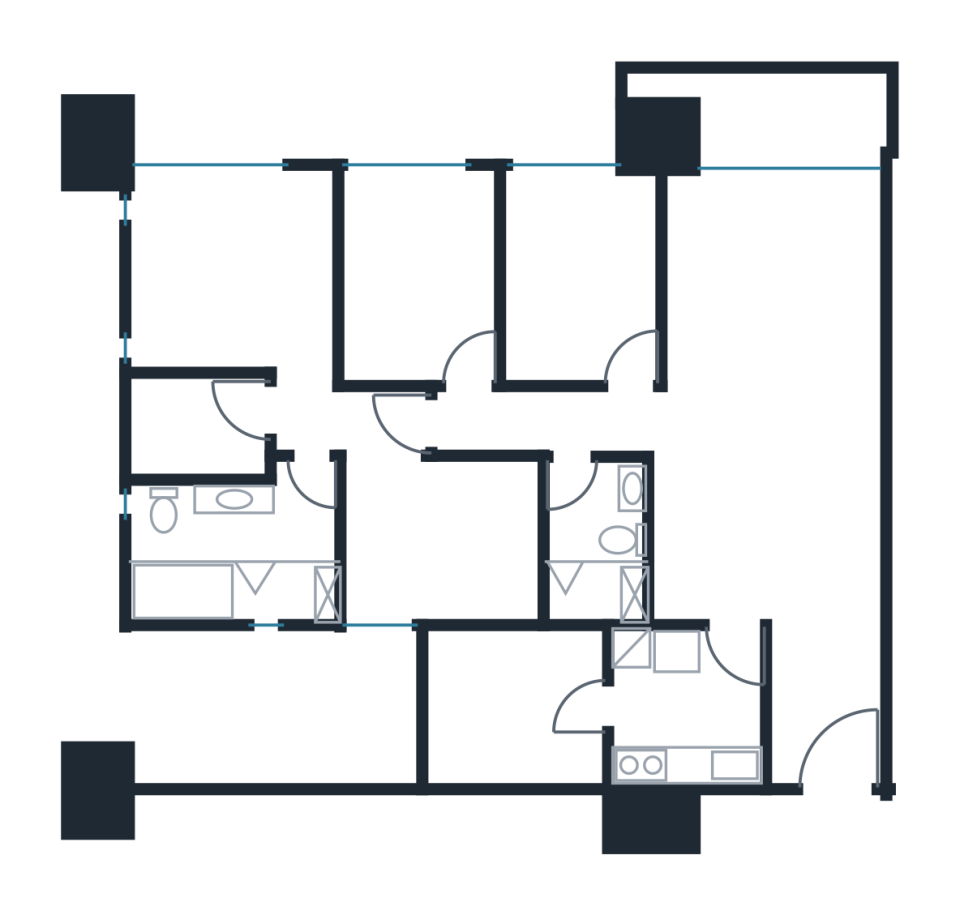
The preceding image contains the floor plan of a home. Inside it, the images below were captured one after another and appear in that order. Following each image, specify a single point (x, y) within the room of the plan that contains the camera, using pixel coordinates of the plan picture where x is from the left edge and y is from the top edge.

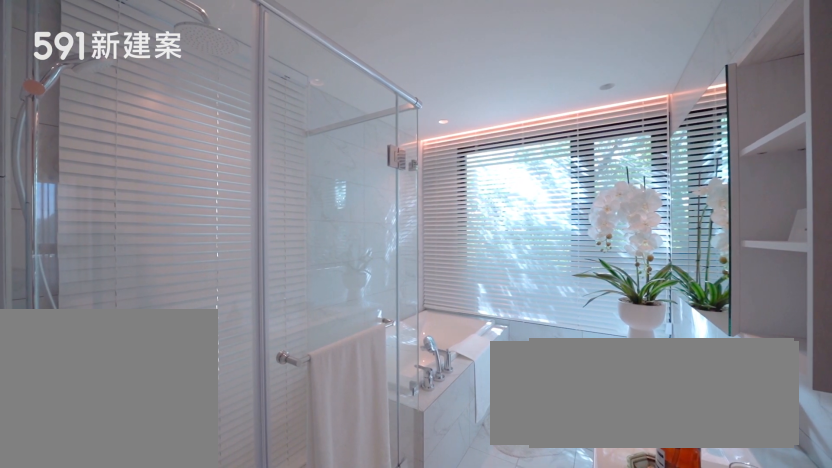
(224, 547)
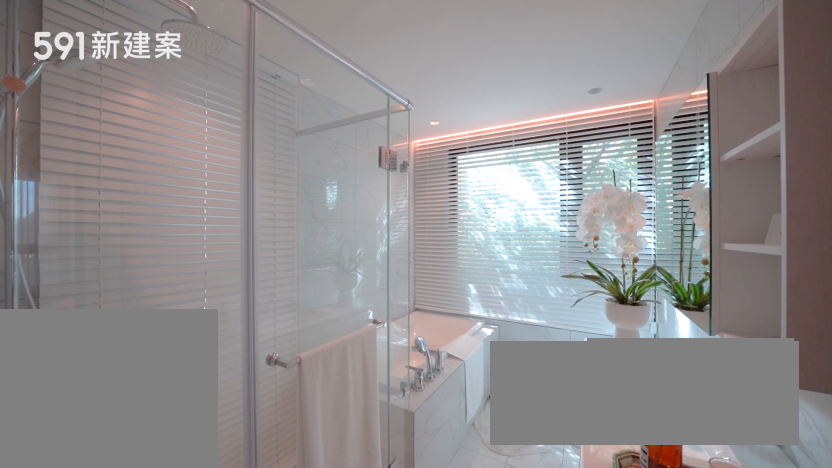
(224, 547)
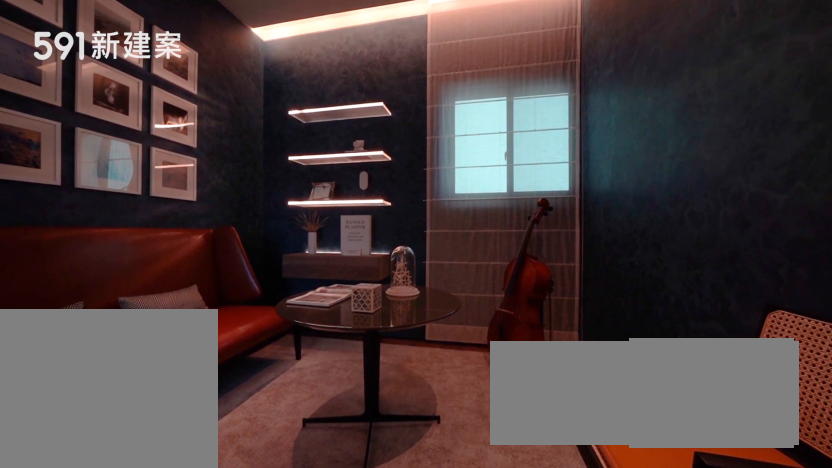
(449, 543)
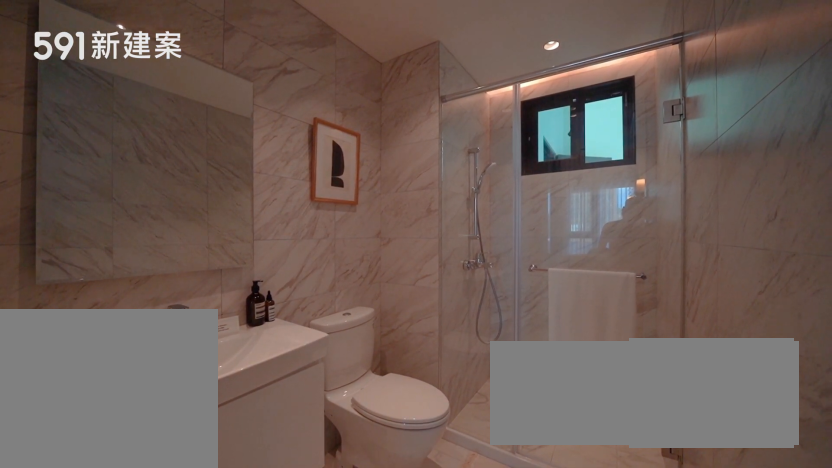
(592, 548)
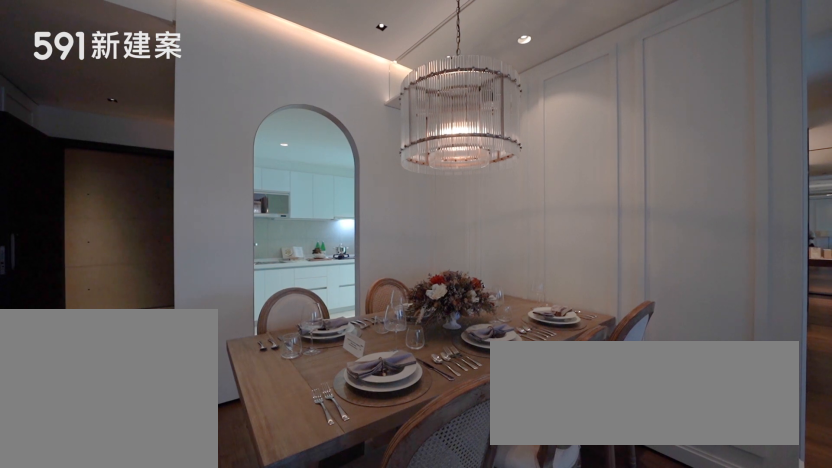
(763, 540)
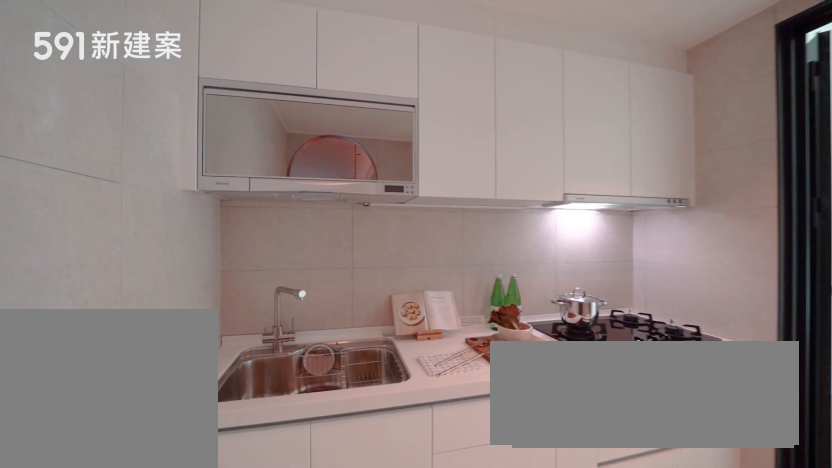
(683, 709)
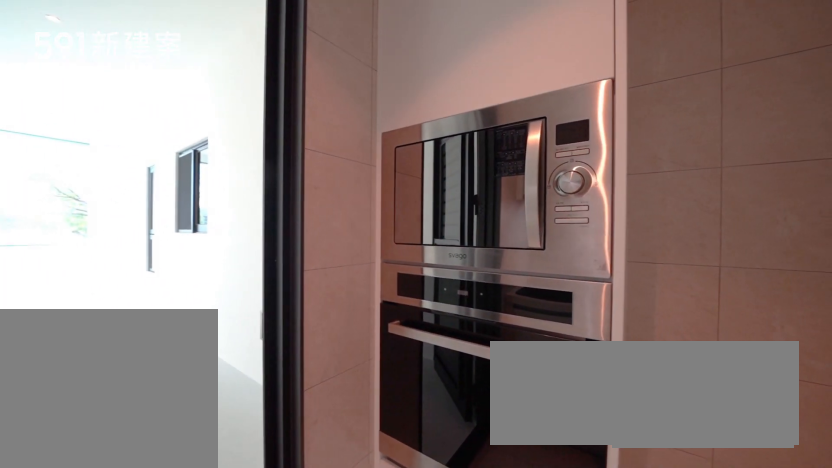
(683, 709)
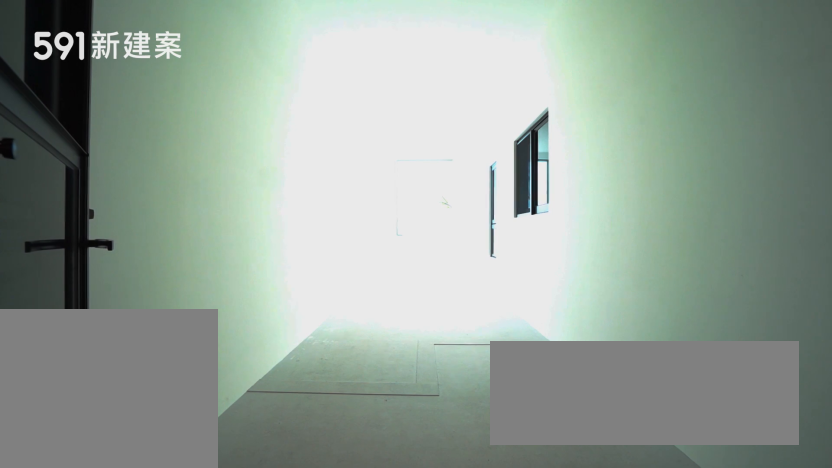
(519, 700)
